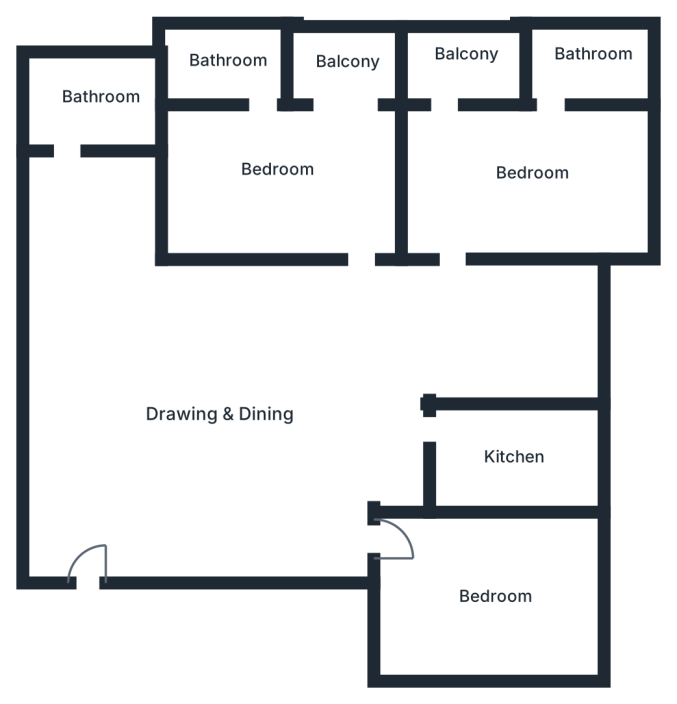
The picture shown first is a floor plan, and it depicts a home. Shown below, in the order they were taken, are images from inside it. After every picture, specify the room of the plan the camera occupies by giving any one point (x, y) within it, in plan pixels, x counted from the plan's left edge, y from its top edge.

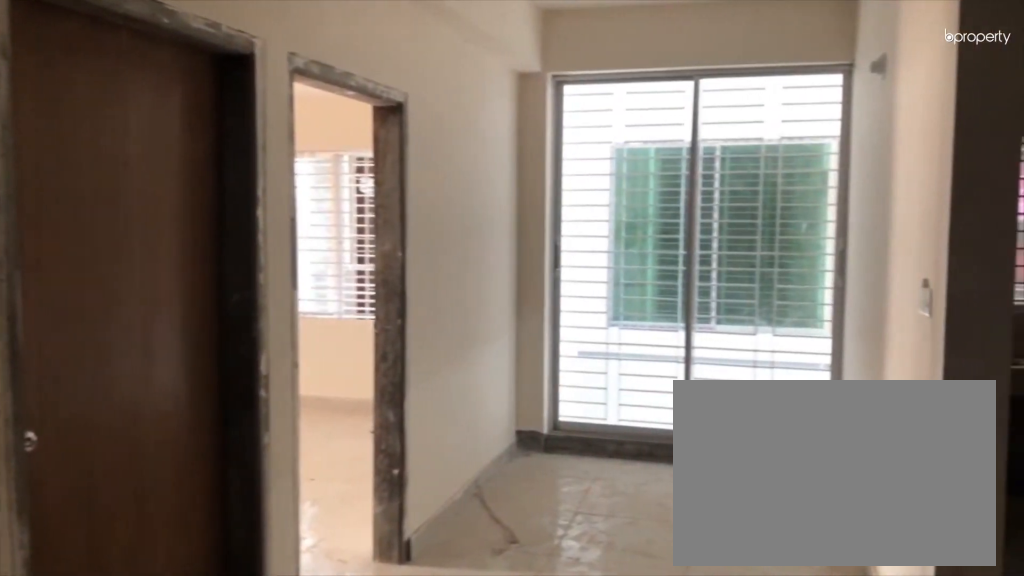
(214, 396)
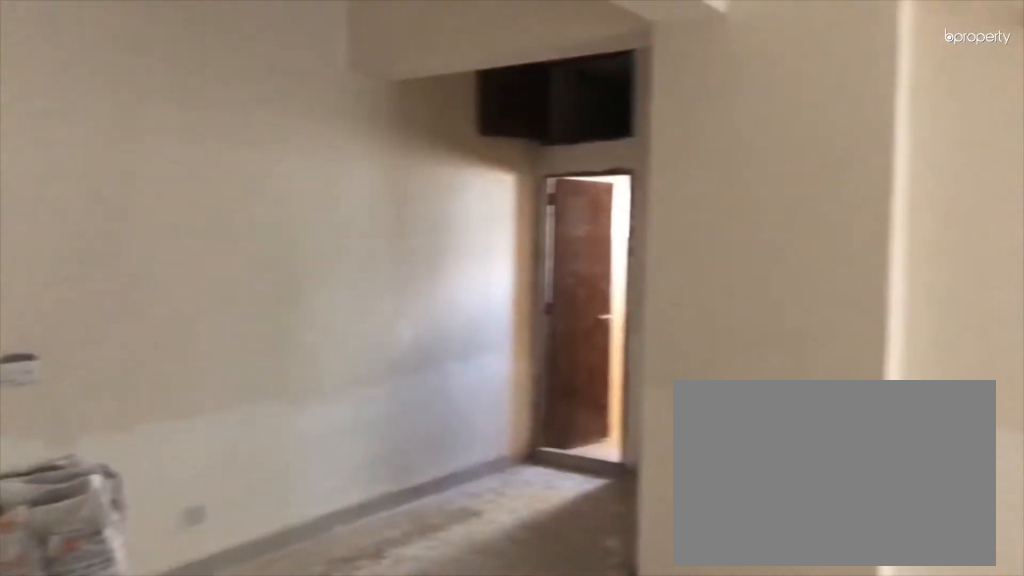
(214, 396)
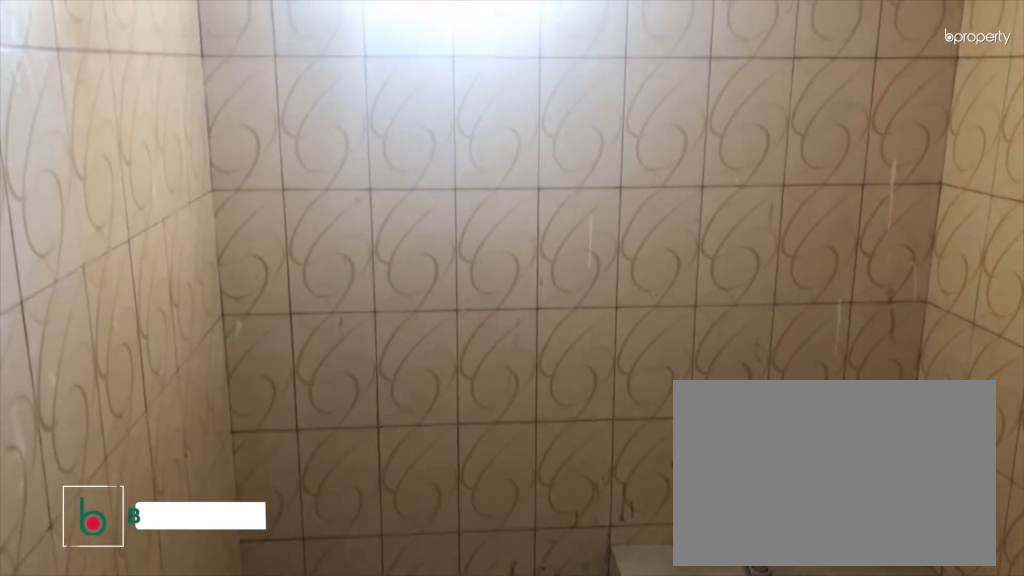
(101, 98)
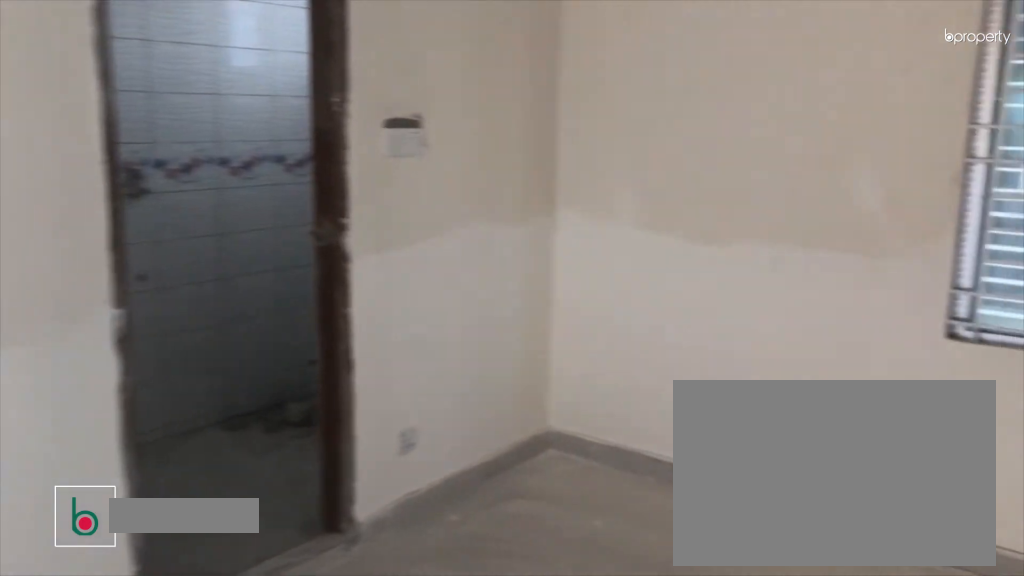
(536, 175)
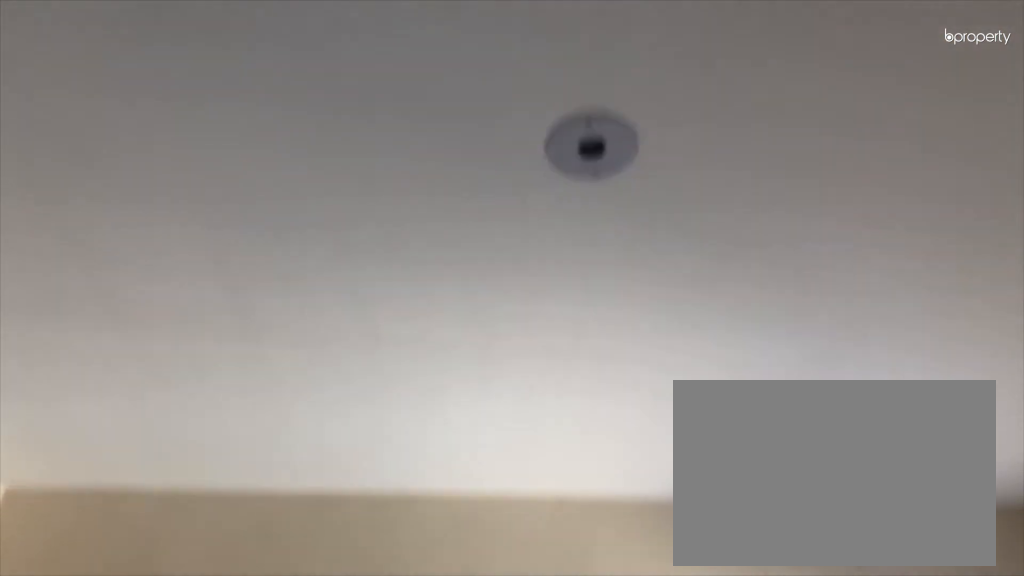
(536, 175)
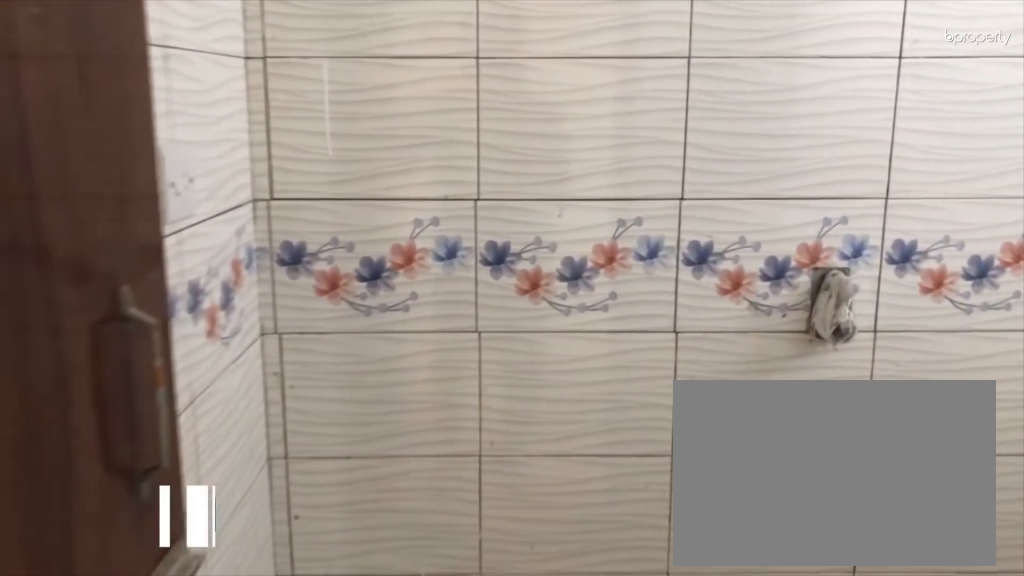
(588, 66)
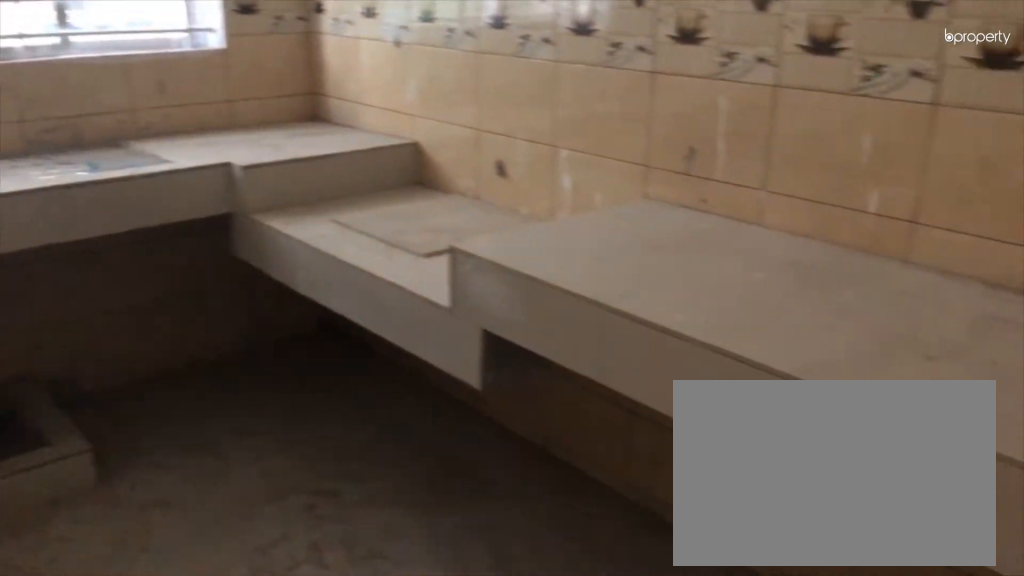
(515, 460)
